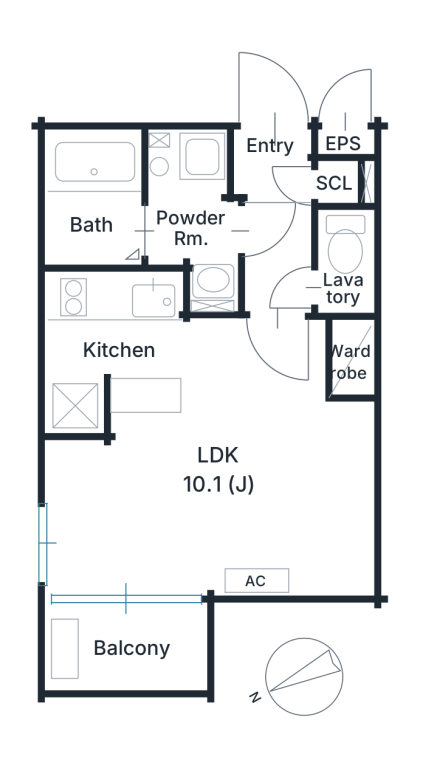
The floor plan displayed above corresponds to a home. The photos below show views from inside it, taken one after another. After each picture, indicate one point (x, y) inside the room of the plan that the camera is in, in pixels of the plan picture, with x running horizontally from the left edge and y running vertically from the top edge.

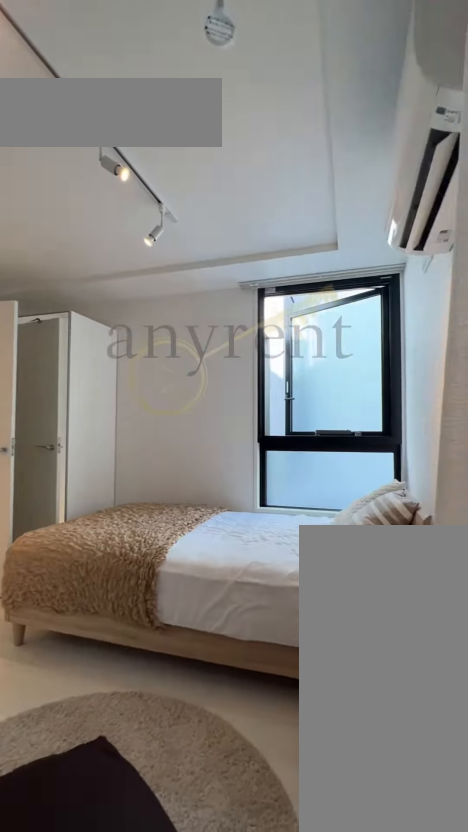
(209, 503)
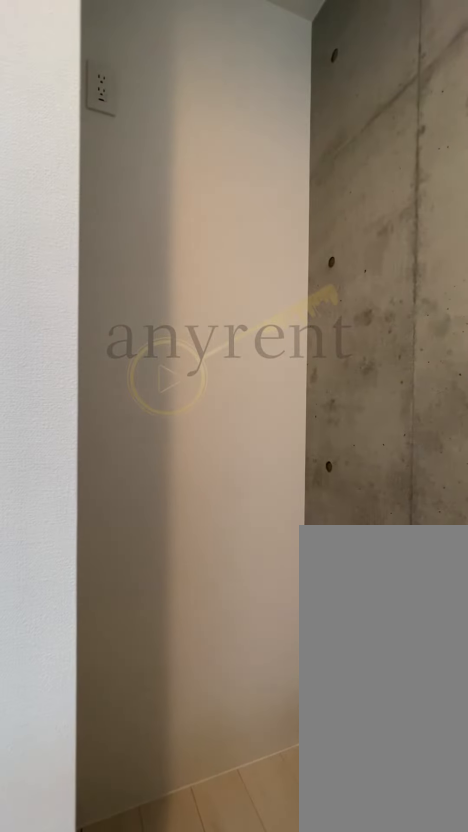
(74, 404)
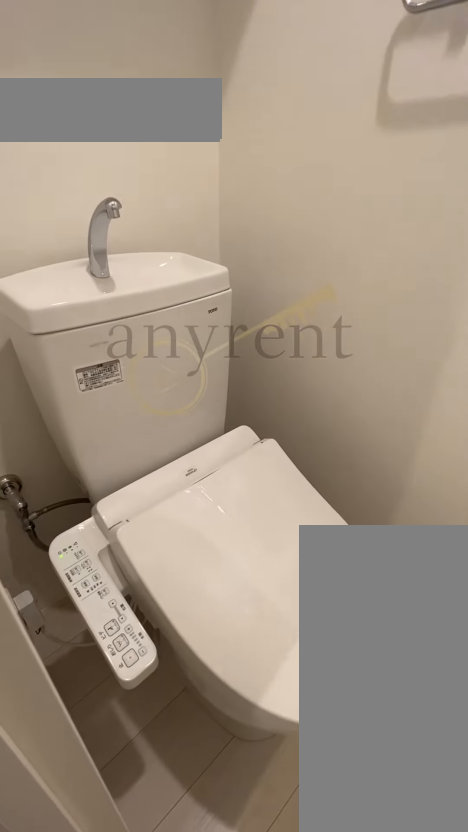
(344, 248)
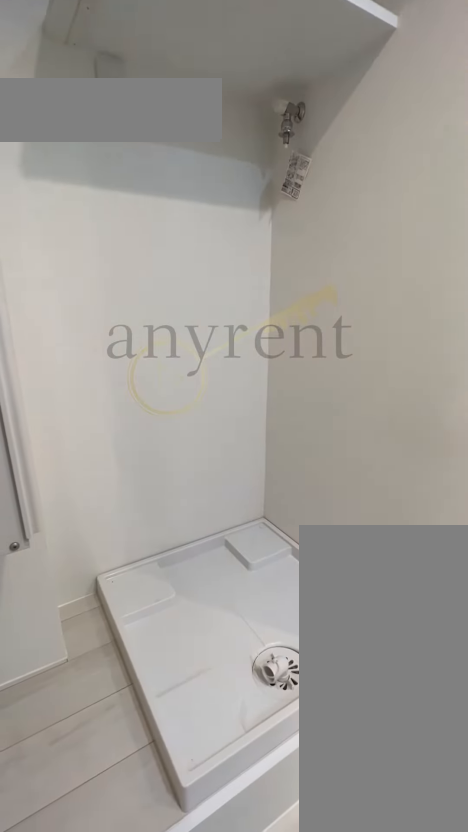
(201, 158)
